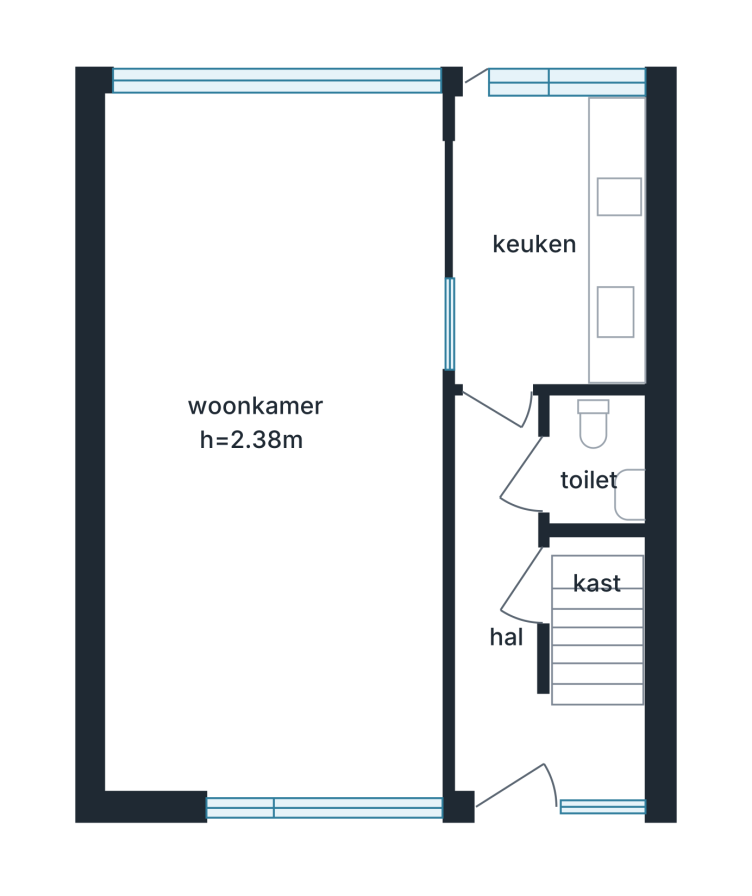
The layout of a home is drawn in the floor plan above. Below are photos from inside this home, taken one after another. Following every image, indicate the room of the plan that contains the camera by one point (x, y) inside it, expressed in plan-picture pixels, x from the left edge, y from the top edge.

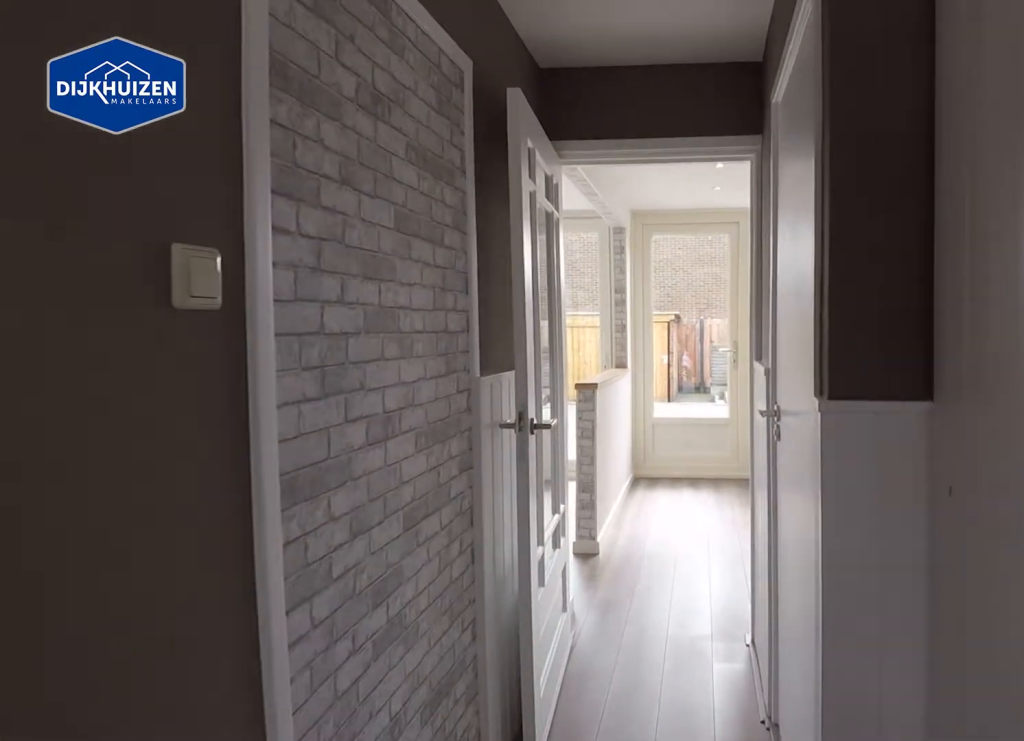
(517, 629)
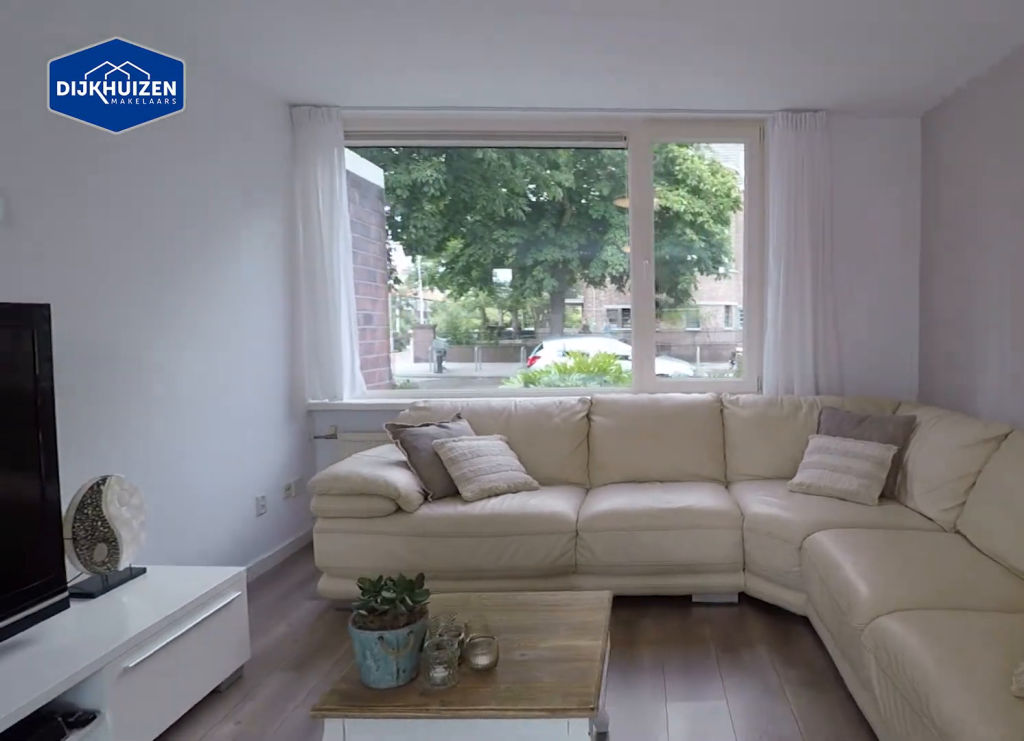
(200, 297)
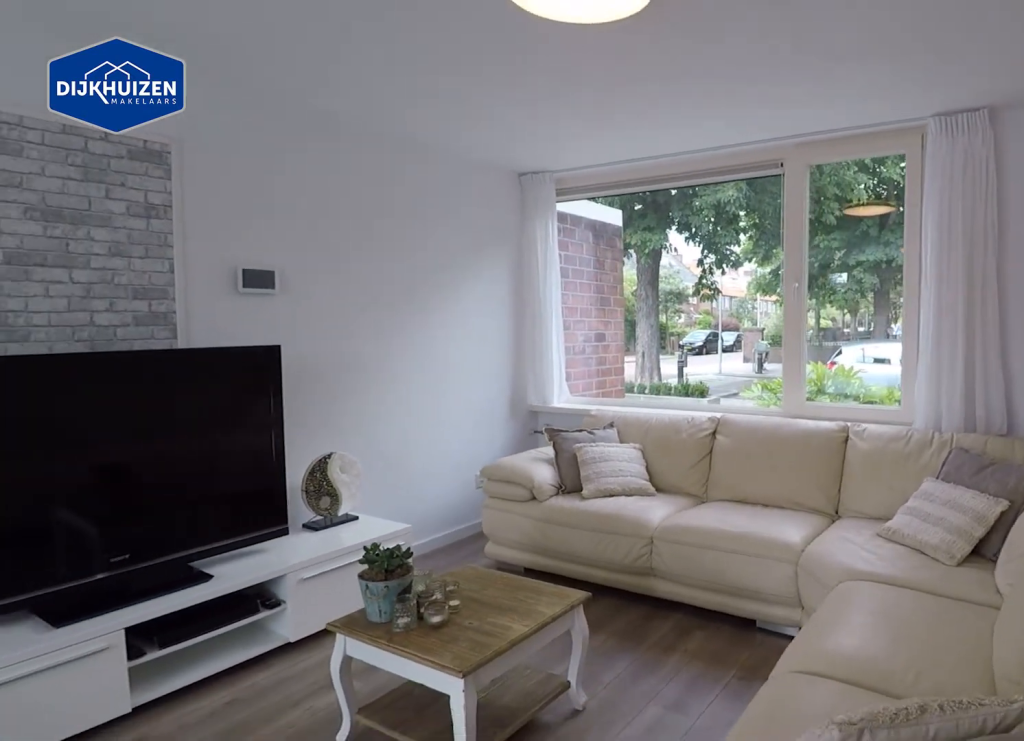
(200, 297)
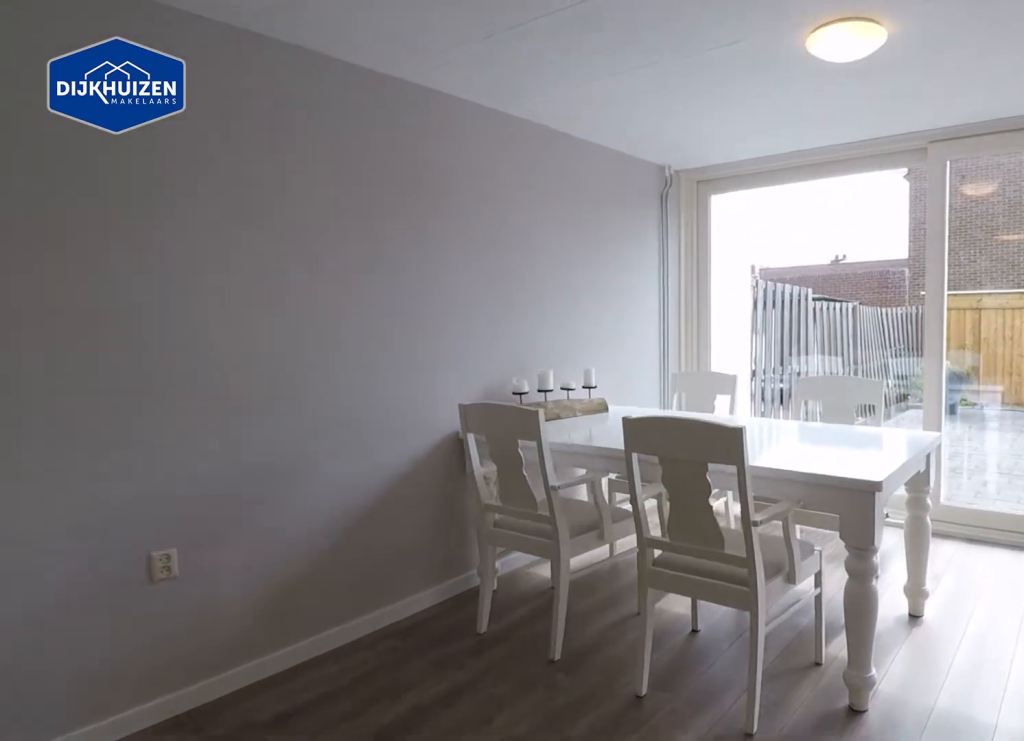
(226, 158)
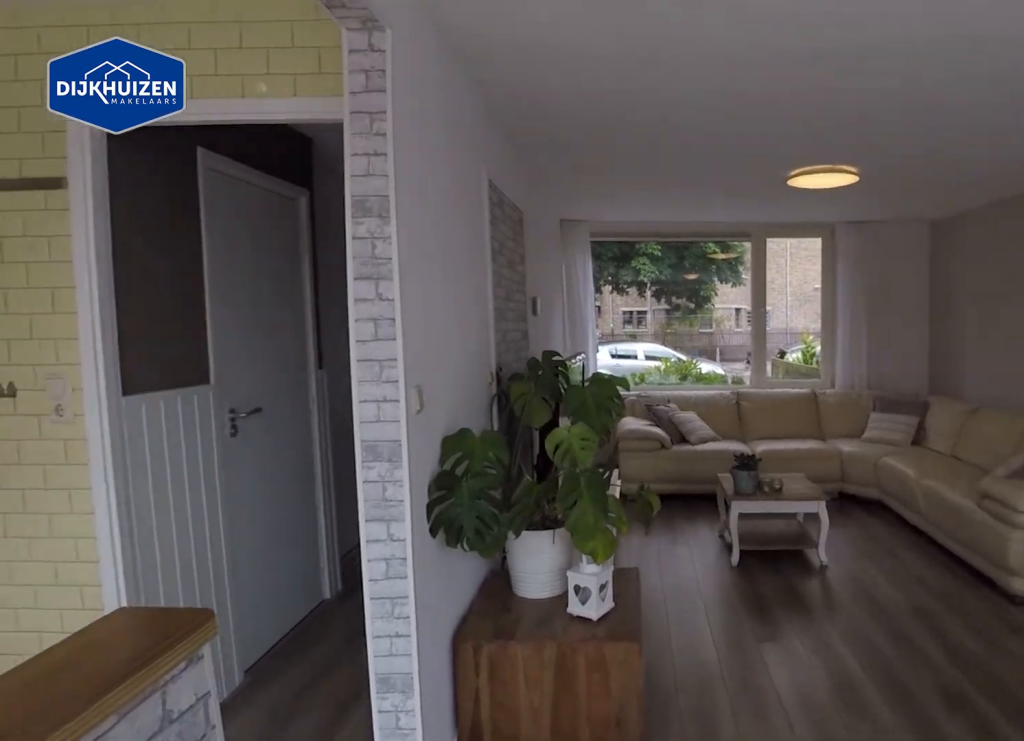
(203, 305)
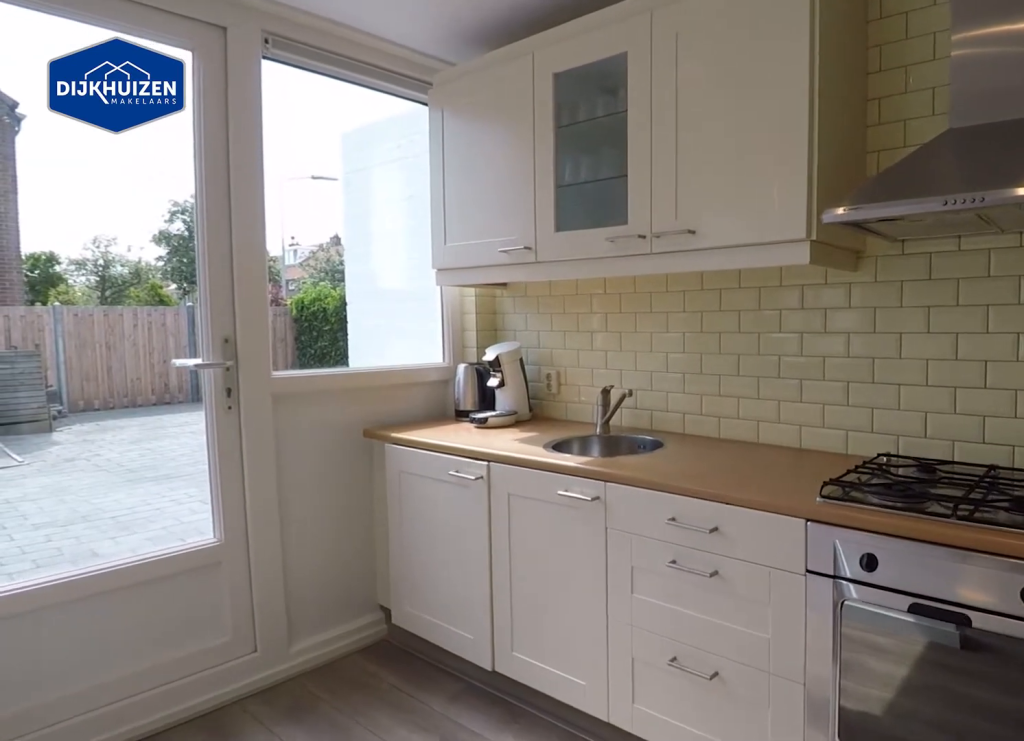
(555, 235)
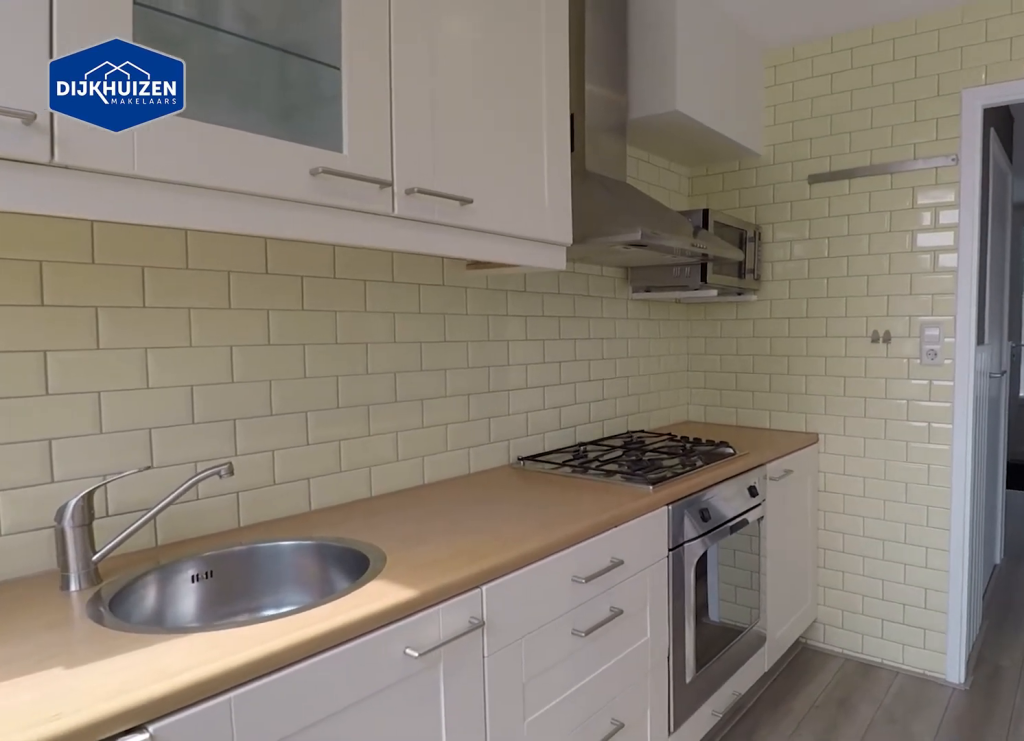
(555, 235)
